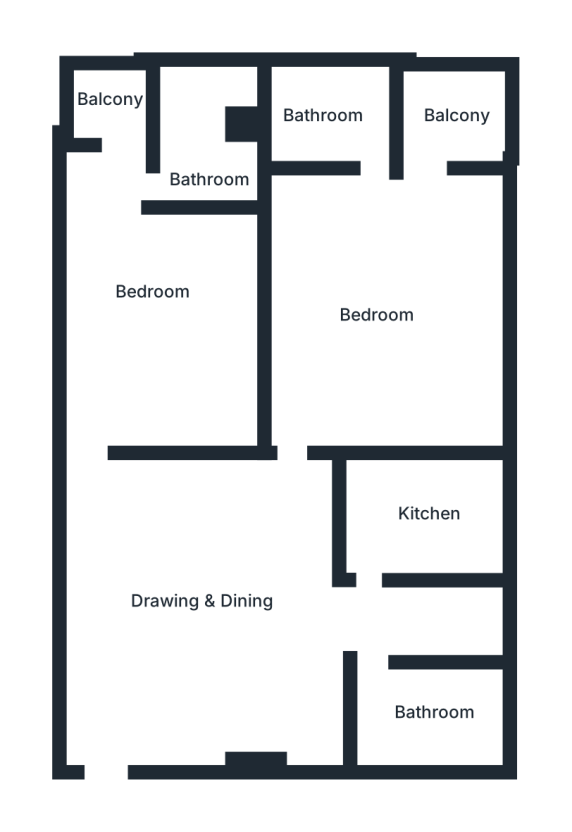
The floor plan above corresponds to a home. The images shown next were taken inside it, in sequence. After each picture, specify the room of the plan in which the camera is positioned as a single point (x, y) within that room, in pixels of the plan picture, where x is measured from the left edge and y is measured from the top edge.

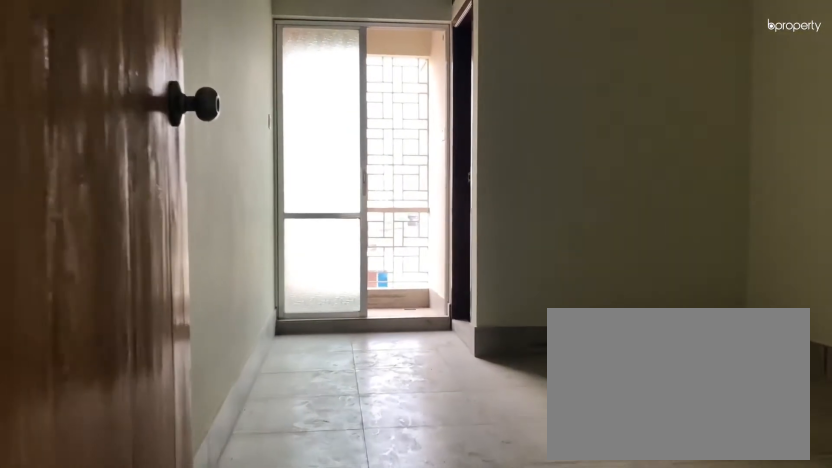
(105, 471)
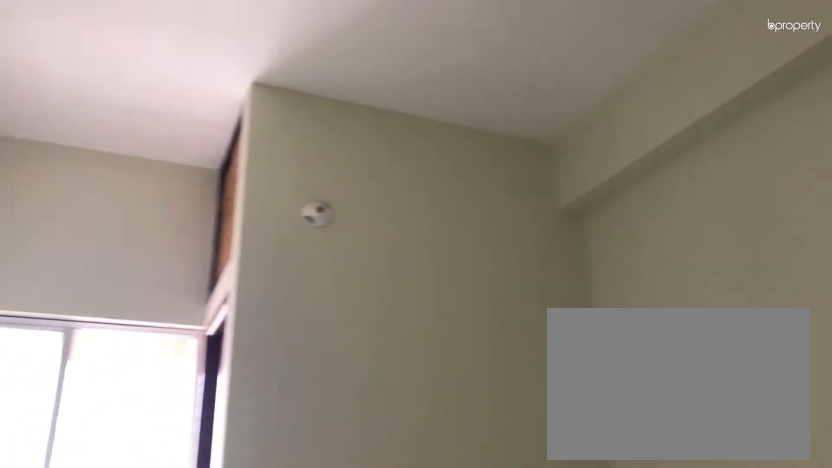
(148, 281)
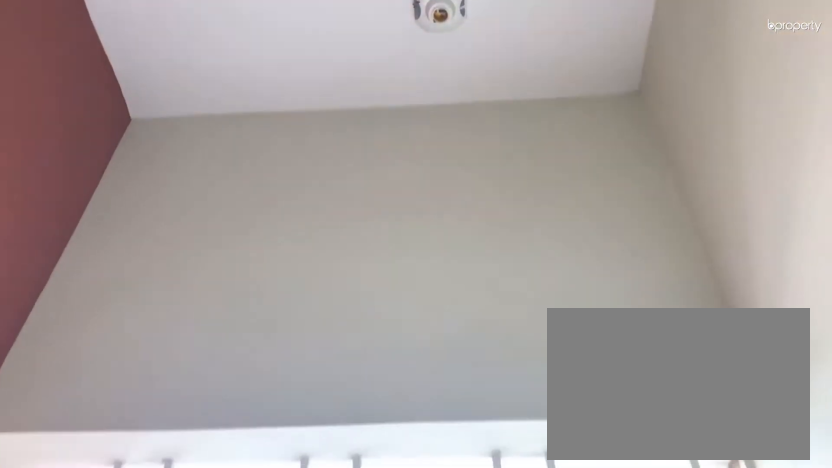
(118, 115)
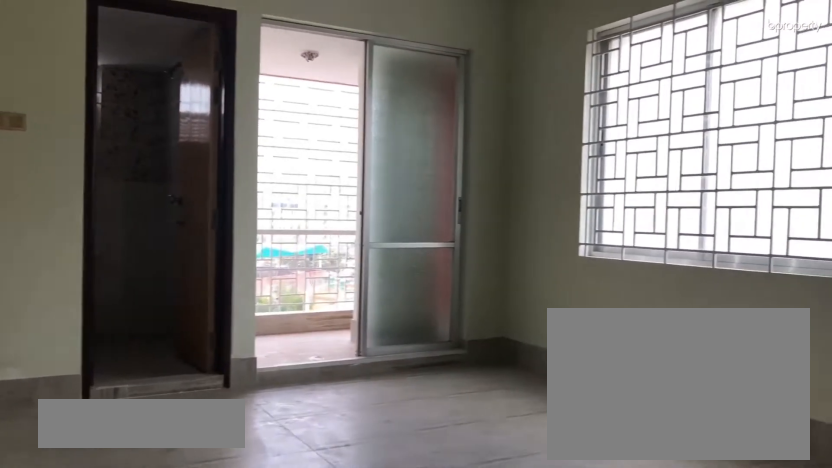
(395, 275)
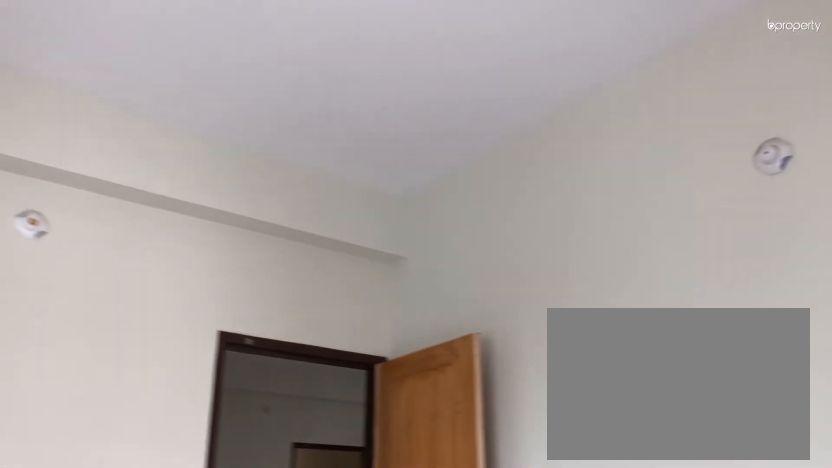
(395, 275)
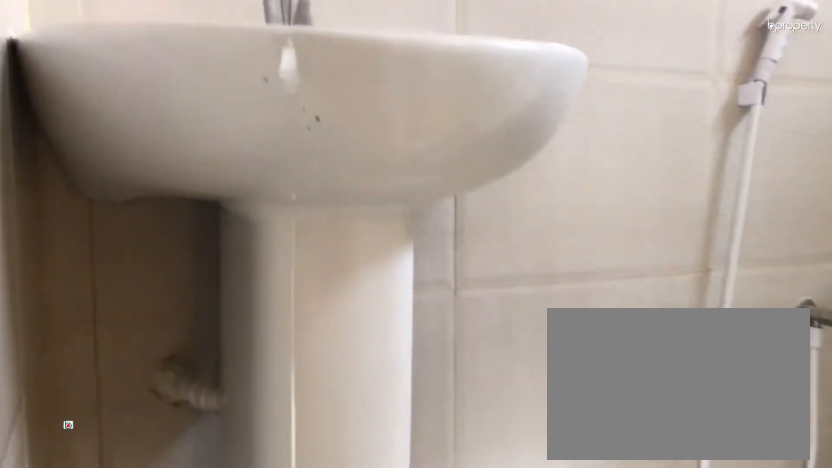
(334, 110)
